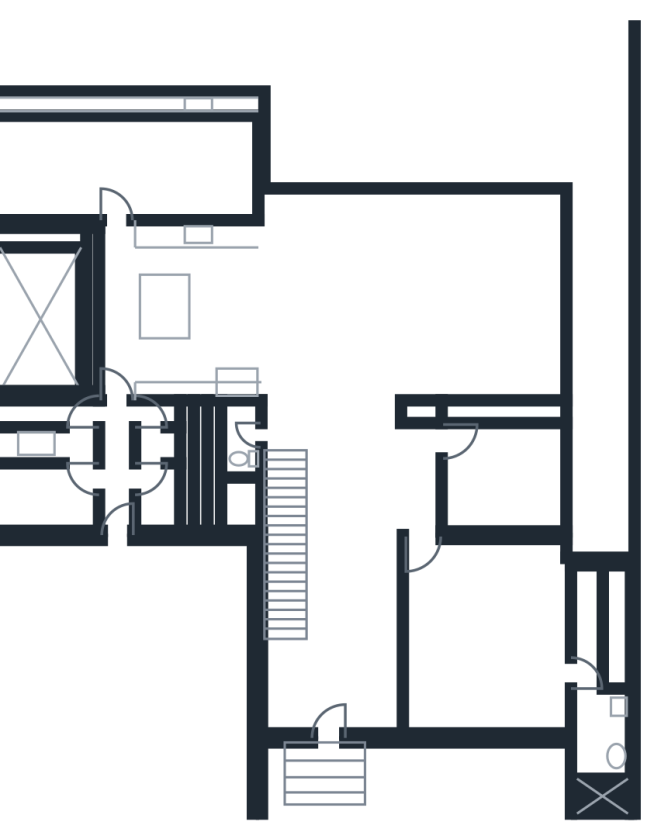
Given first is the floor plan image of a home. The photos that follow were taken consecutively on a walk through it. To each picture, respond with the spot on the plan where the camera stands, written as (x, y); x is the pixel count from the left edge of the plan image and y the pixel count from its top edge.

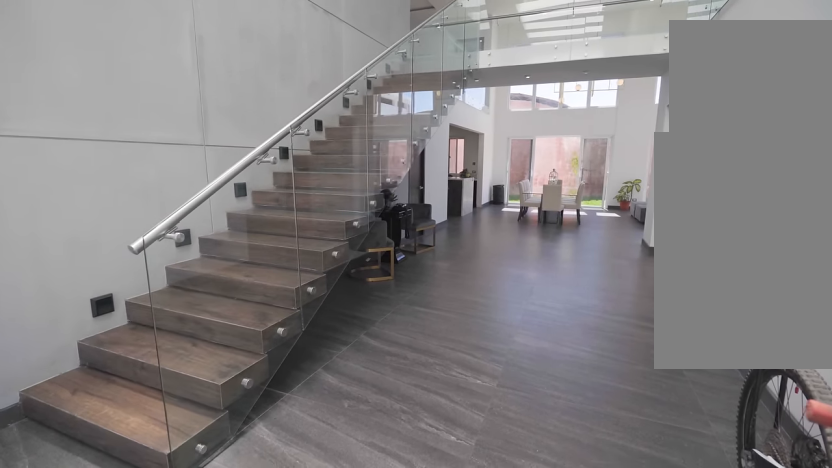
(362, 686)
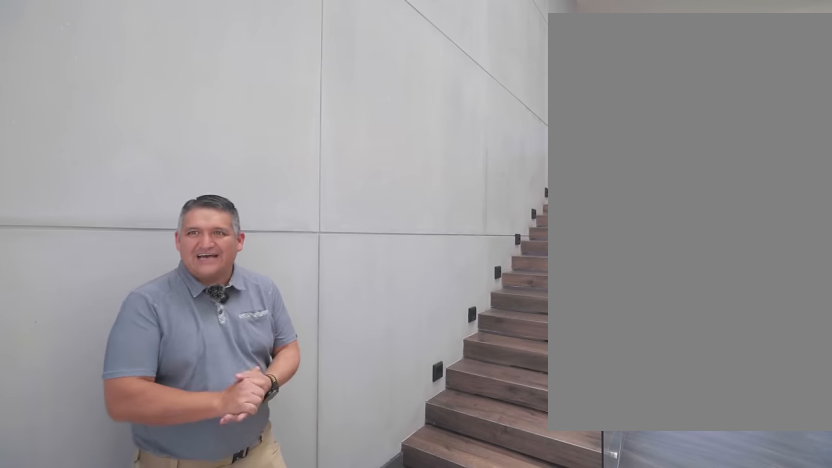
(322, 697)
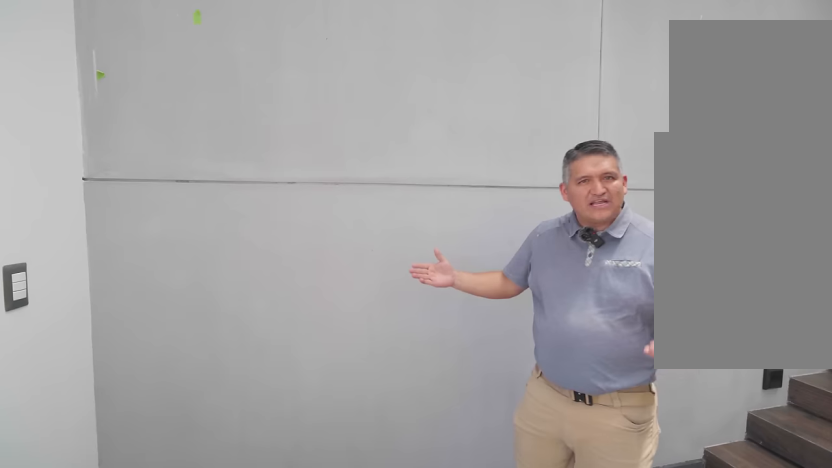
(323, 698)
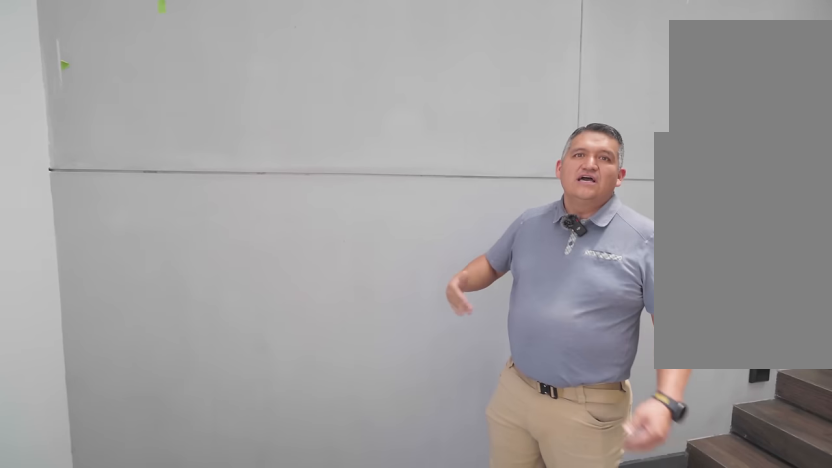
(323, 698)
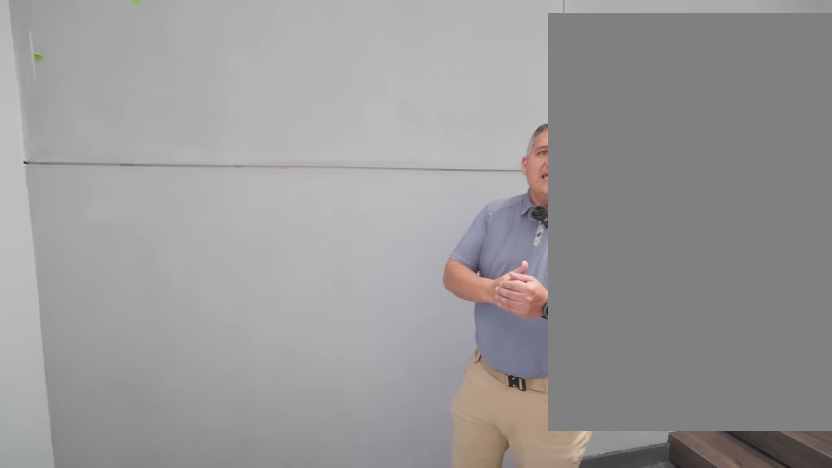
(323, 698)
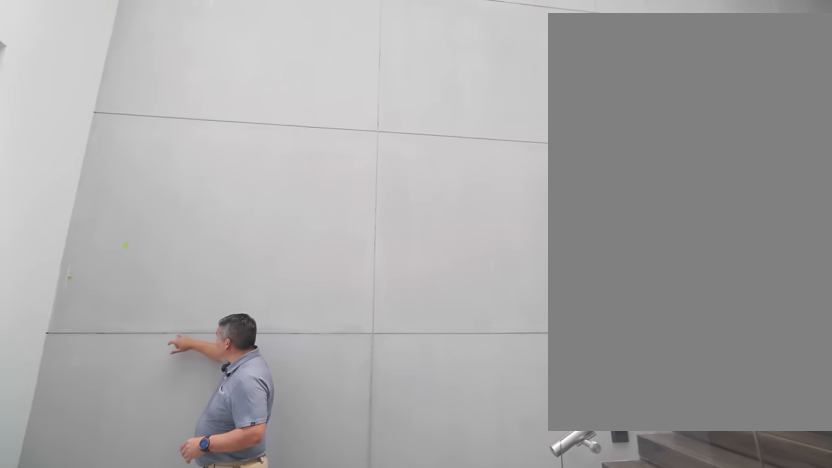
(305, 698)
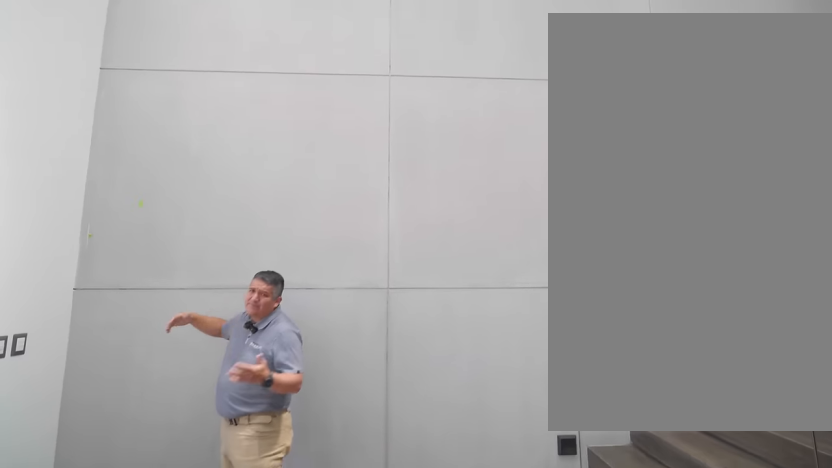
(304, 699)
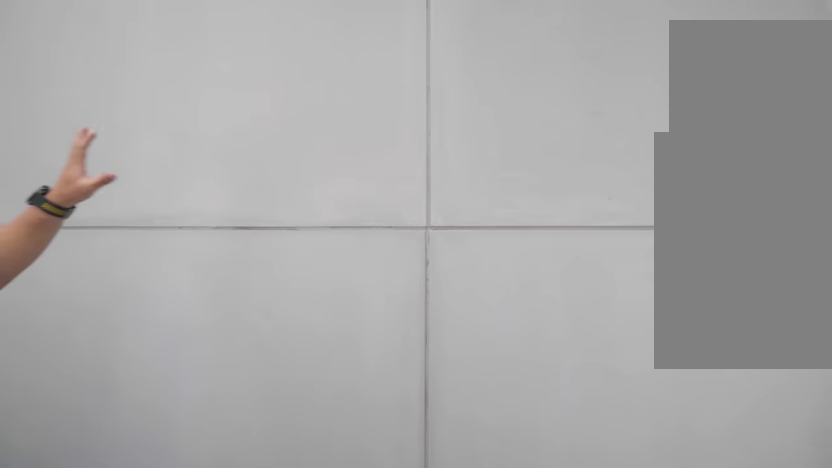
(305, 684)
